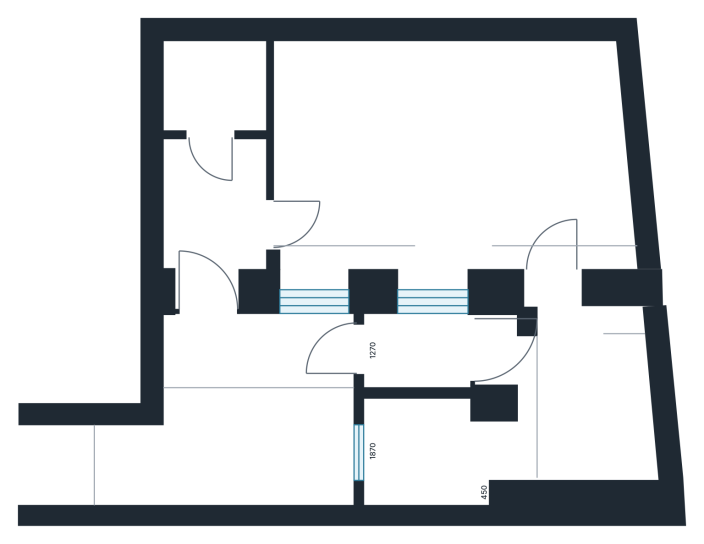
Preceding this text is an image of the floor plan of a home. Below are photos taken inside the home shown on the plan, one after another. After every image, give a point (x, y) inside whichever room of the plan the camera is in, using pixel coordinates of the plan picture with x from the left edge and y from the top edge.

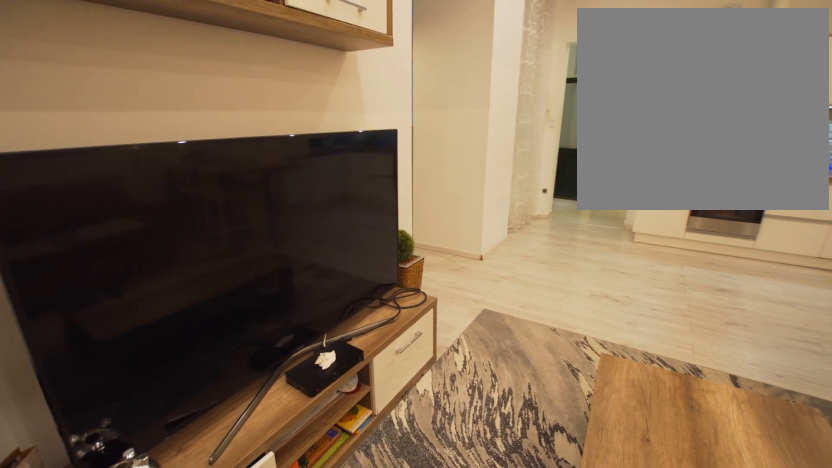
(454, 157)
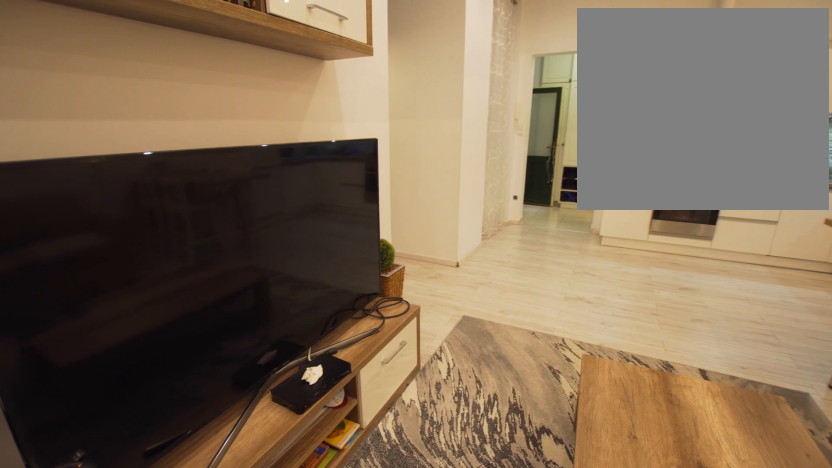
(454, 157)
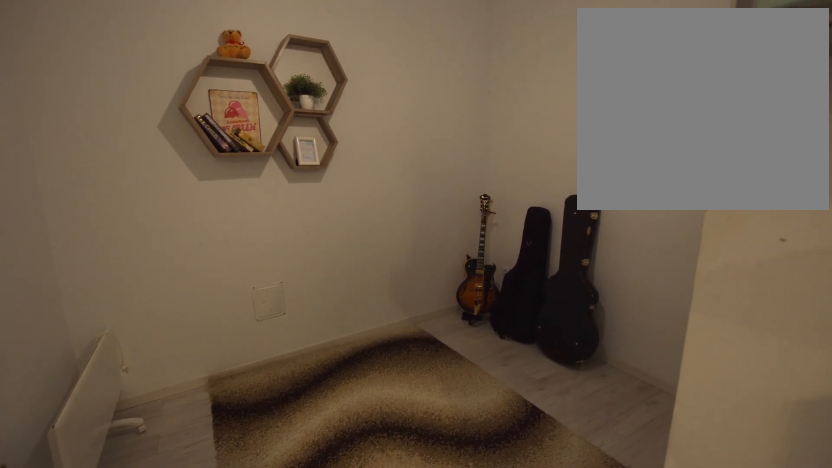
(568, 388)
